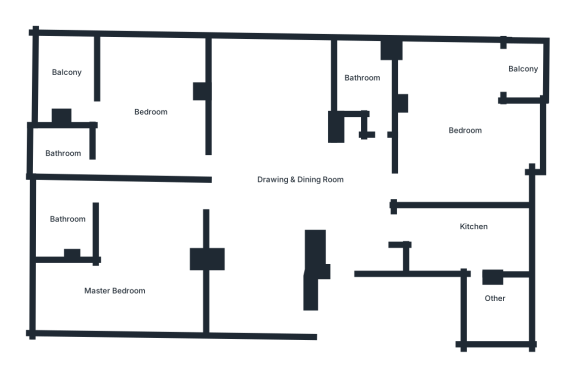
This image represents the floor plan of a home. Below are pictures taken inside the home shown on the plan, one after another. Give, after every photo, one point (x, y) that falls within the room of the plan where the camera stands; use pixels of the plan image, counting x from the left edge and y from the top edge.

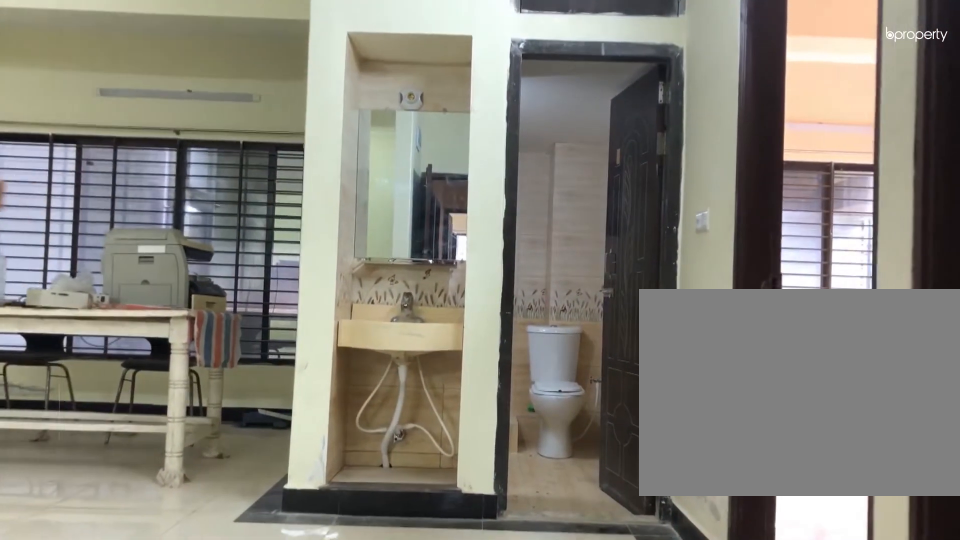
(314, 189)
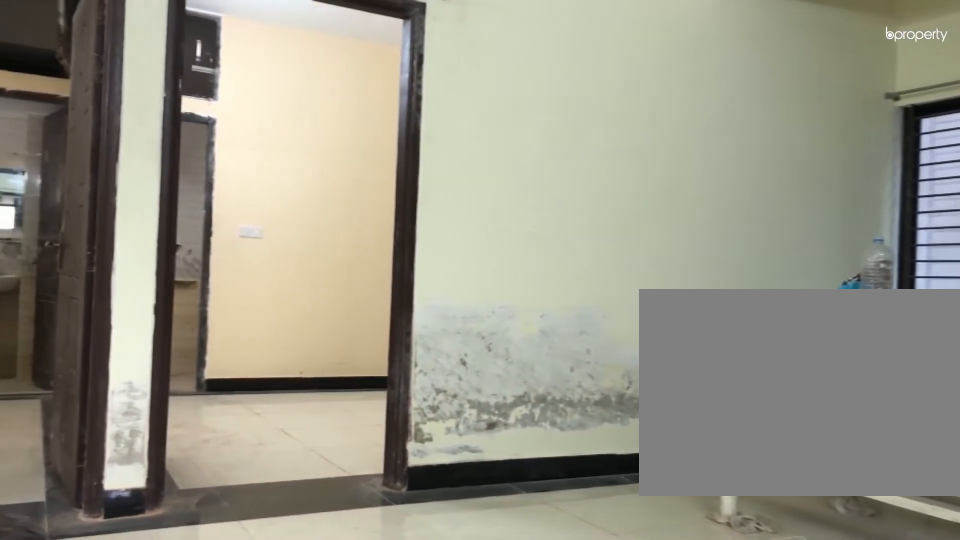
(314, 189)
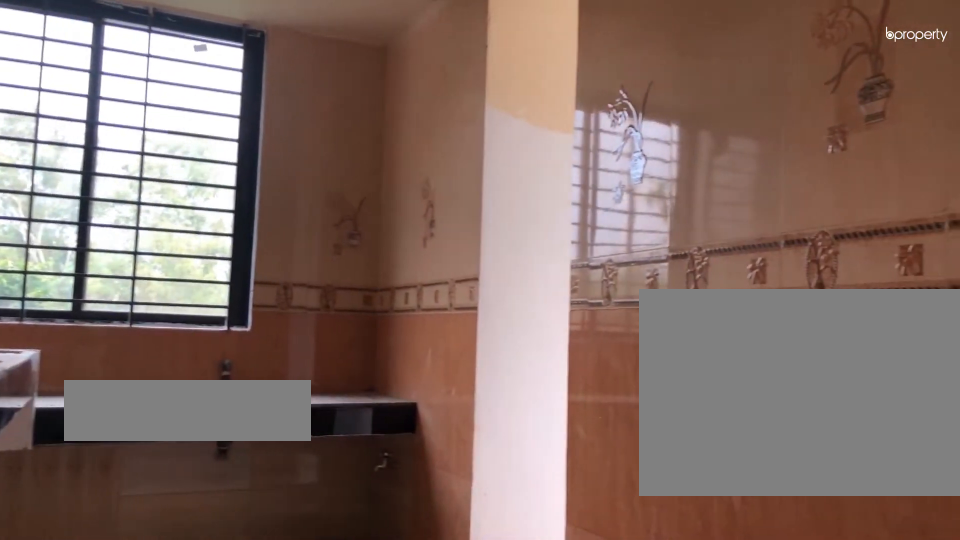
(475, 234)
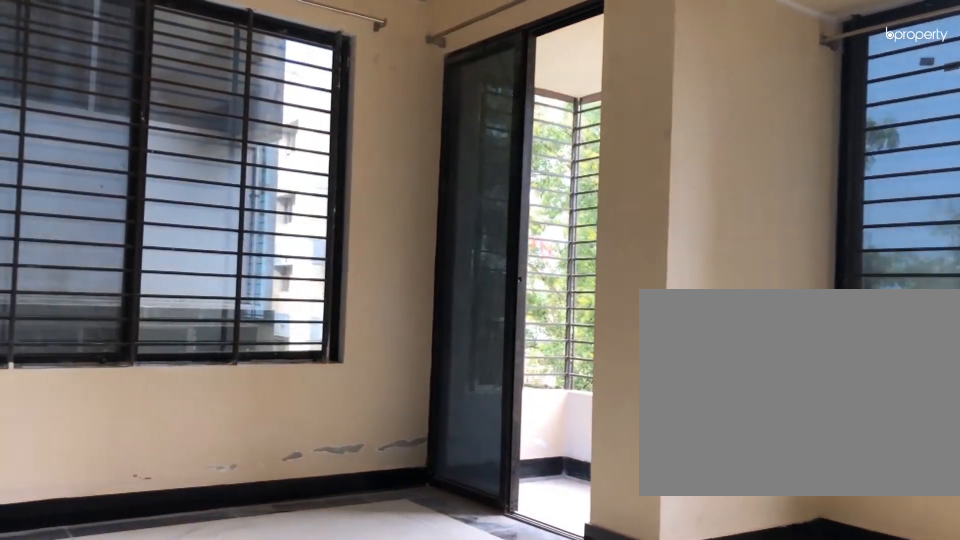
(456, 127)
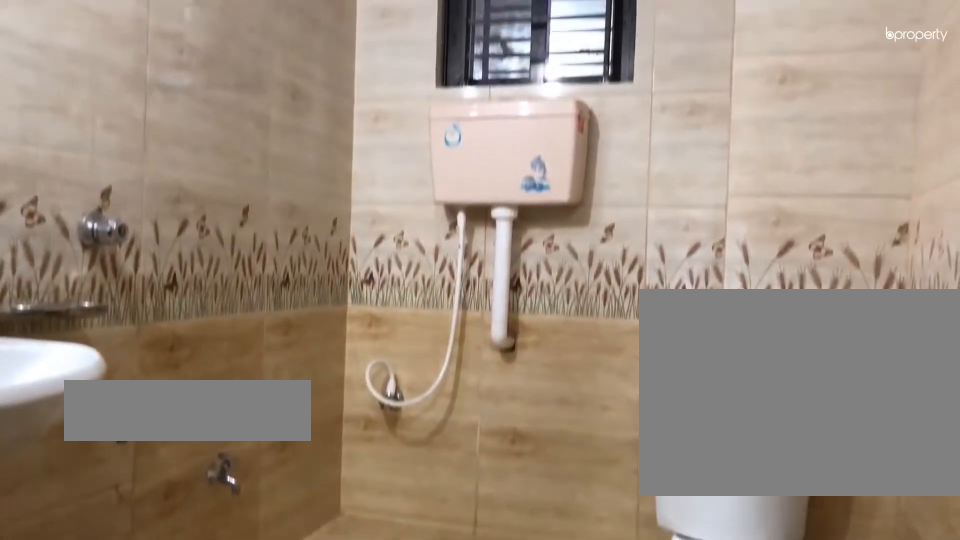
(370, 76)
